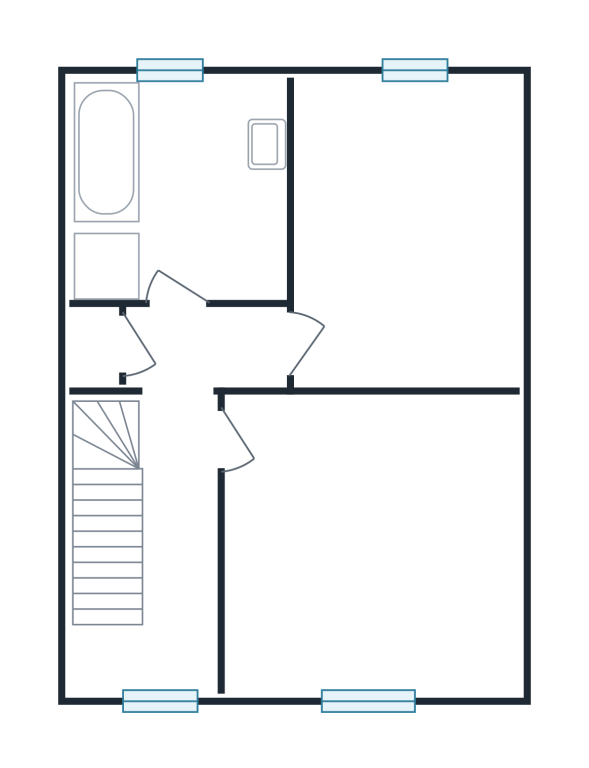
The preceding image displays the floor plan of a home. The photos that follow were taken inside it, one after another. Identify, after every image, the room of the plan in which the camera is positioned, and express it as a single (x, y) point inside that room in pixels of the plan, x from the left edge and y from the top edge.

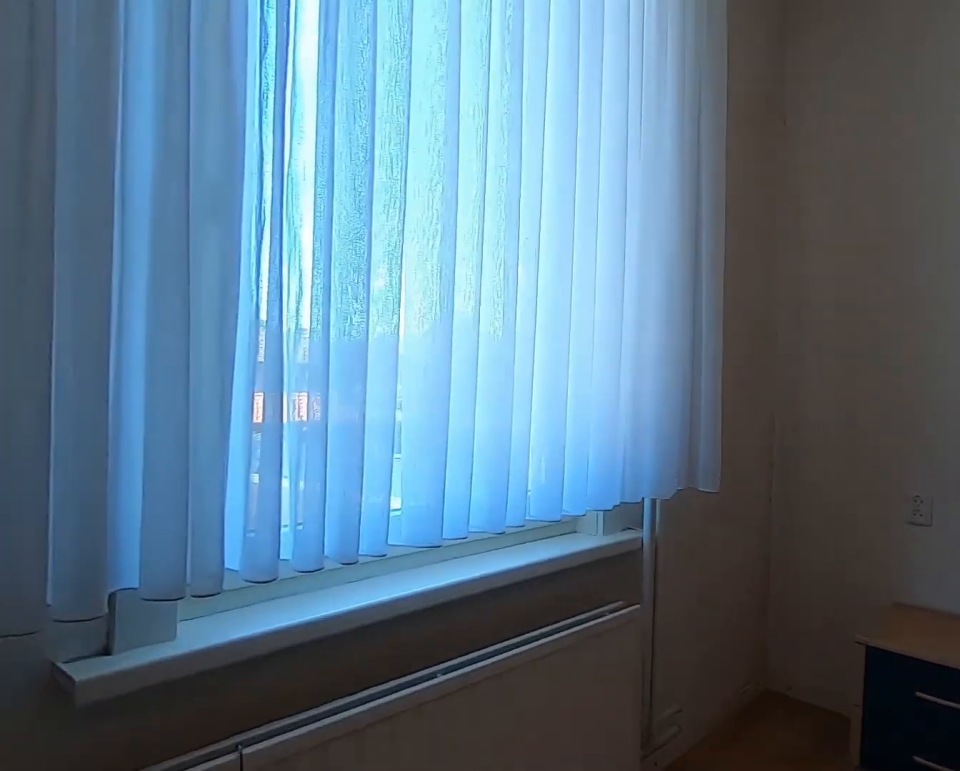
(404, 135)
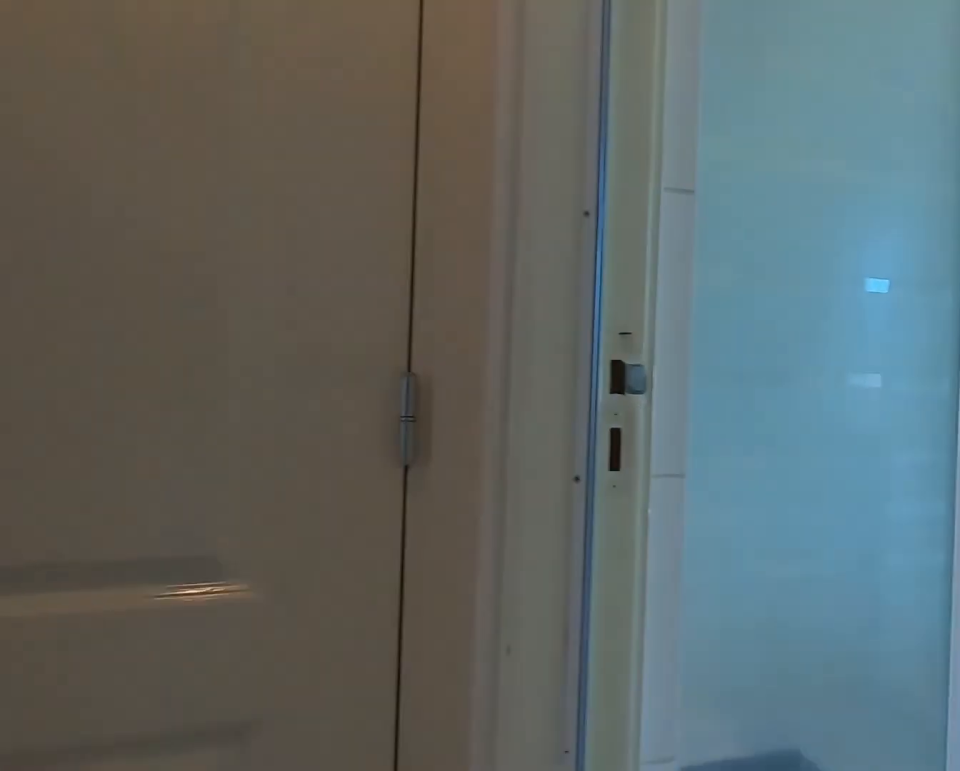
(179, 490)
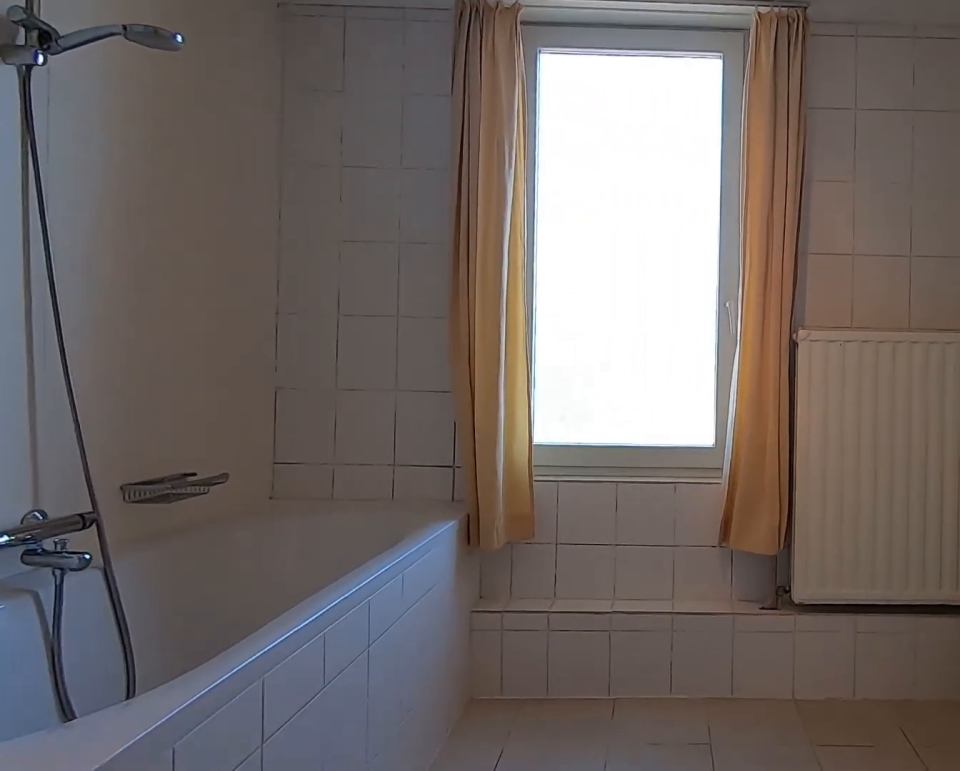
(179, 189)
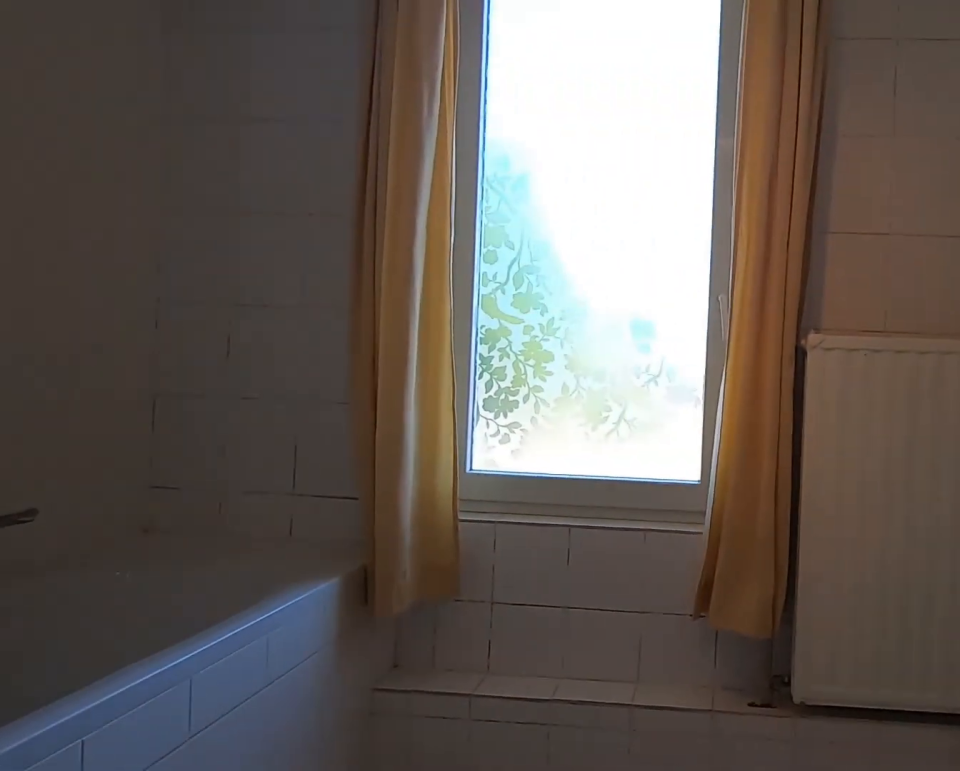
(179, 189)
